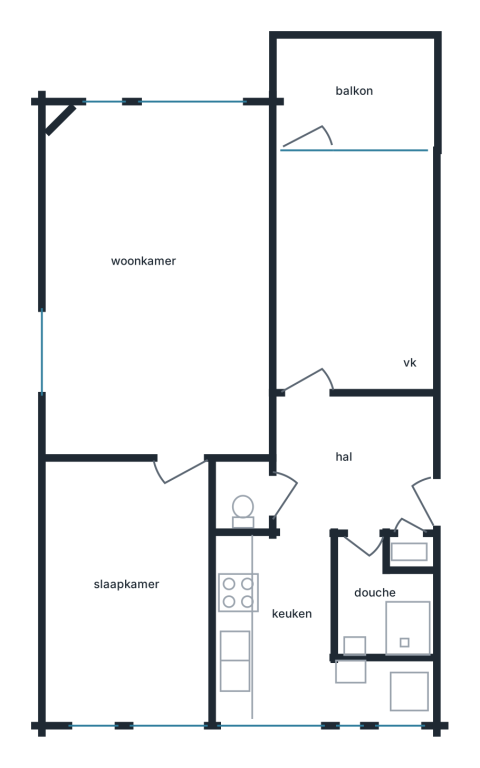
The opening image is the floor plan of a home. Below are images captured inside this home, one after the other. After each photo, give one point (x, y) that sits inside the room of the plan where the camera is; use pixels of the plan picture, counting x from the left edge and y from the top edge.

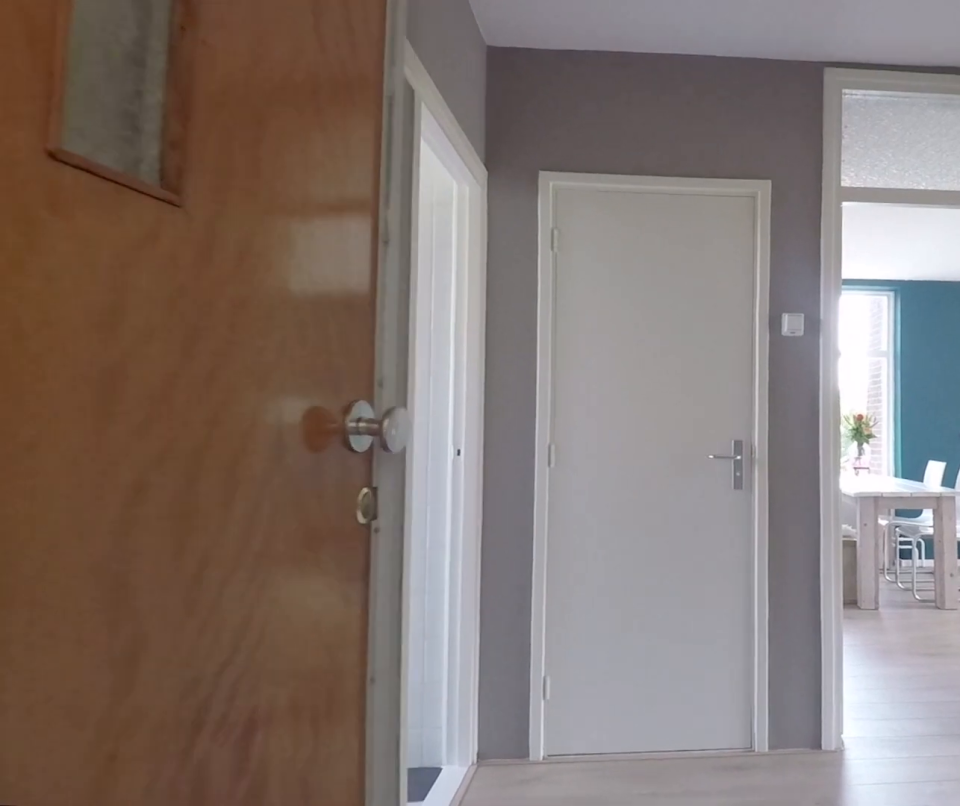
(353, 464)
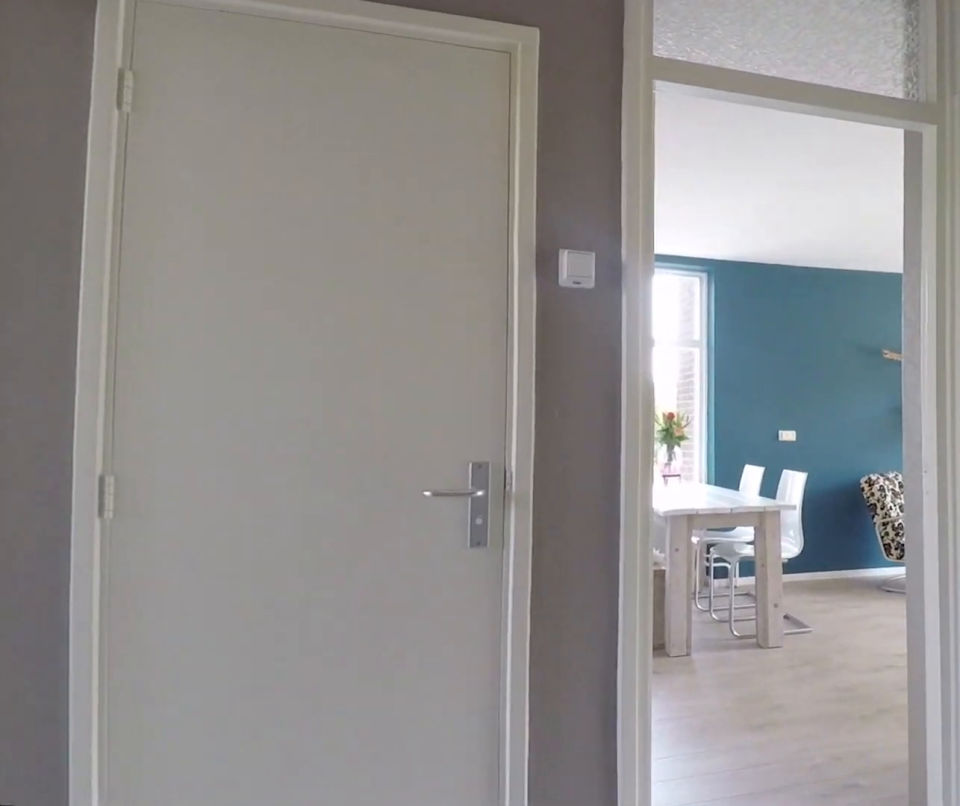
(353, 464)
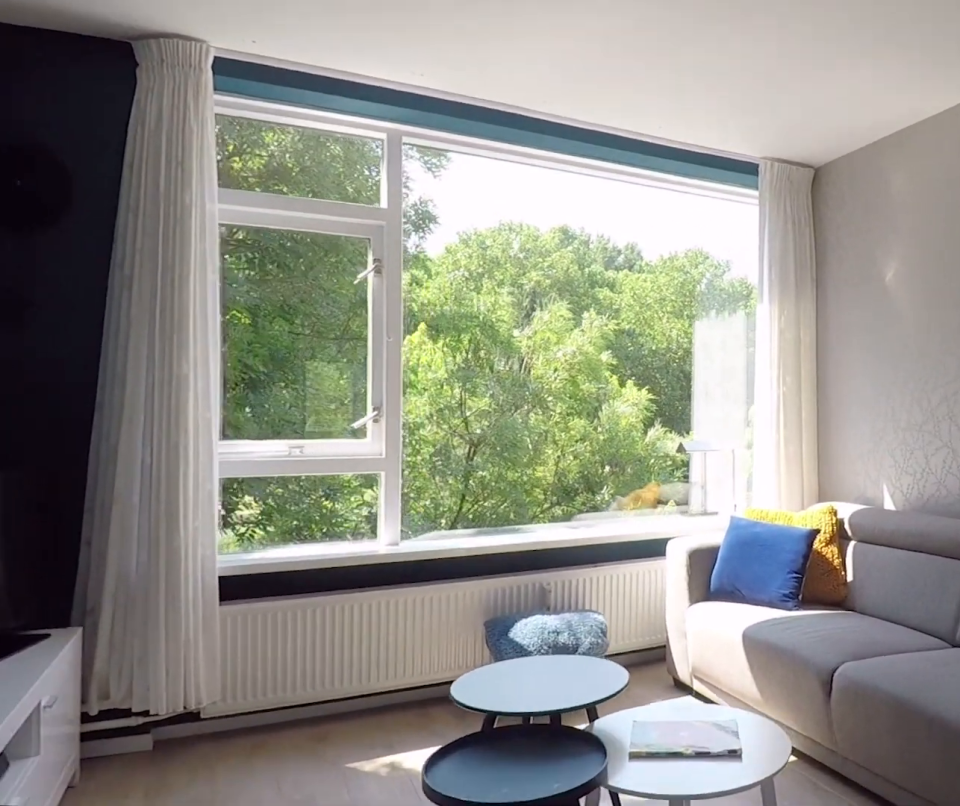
(158, 282)
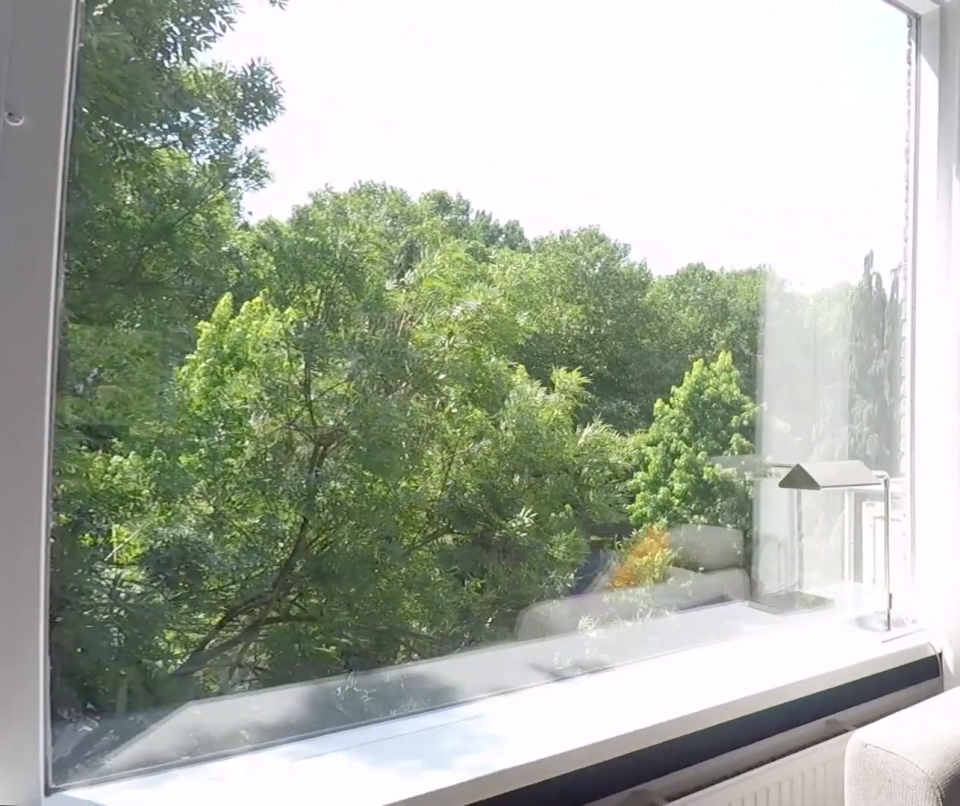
(158, 282)
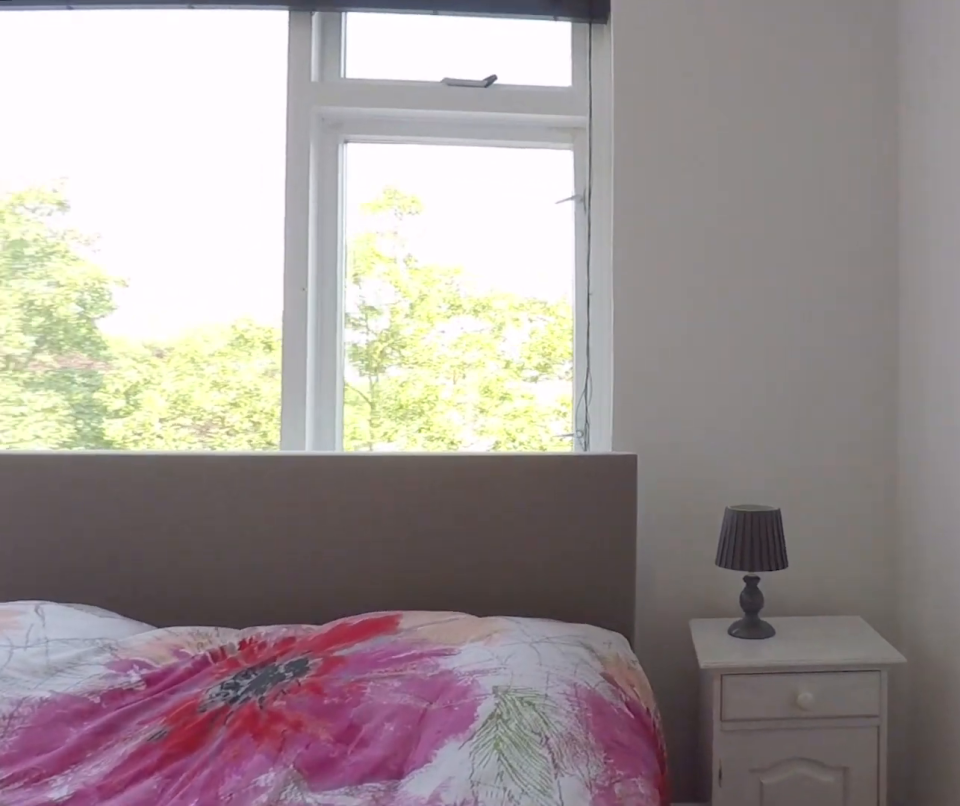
(129, 591)
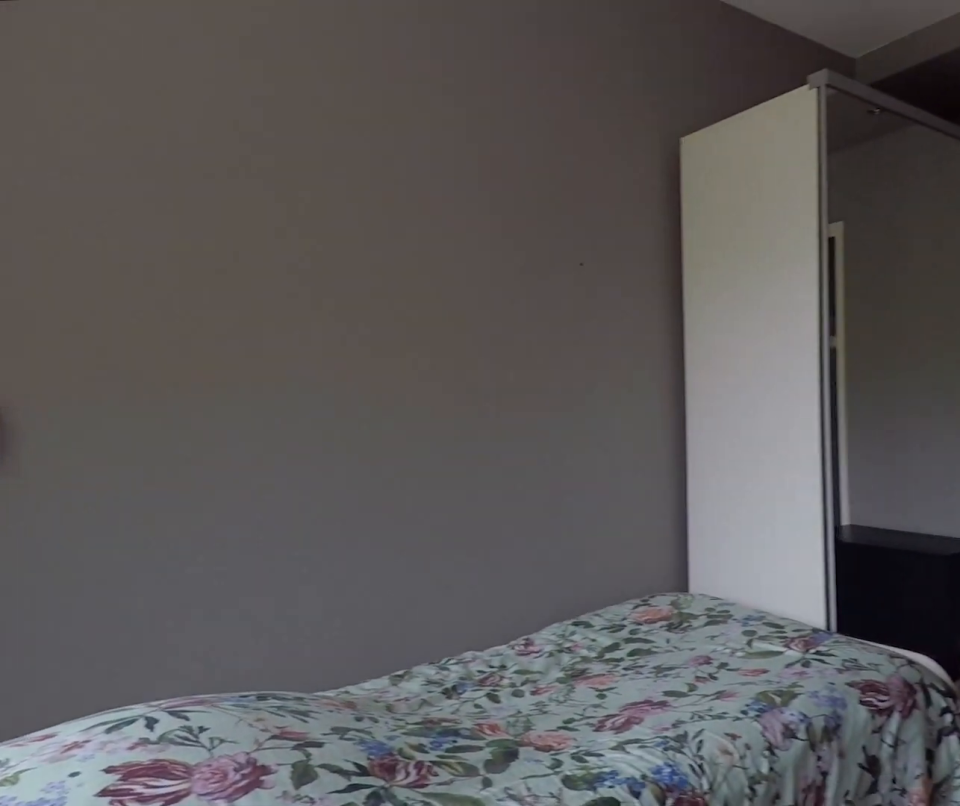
(352, 275)
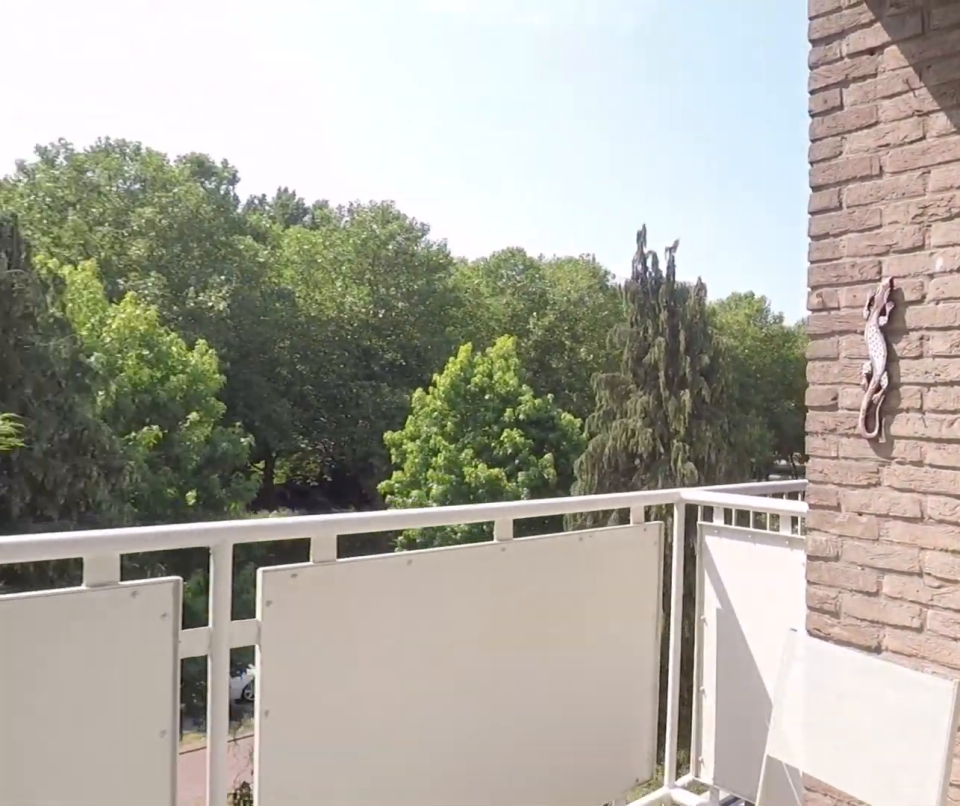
(355, 89)
